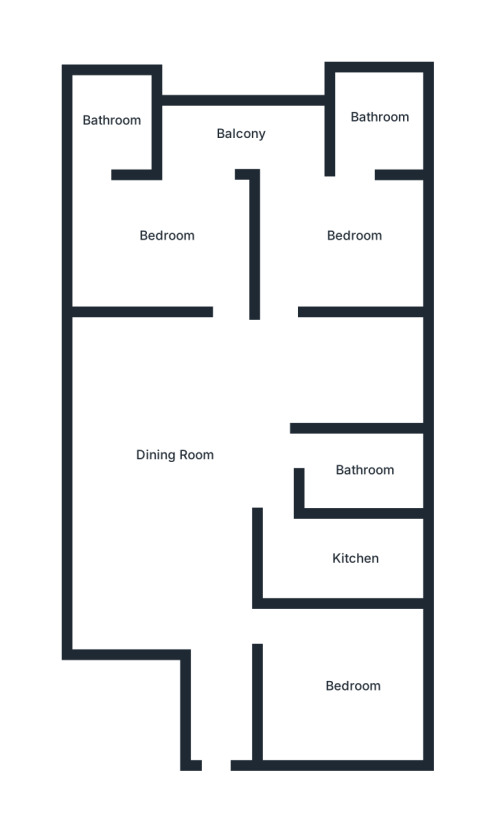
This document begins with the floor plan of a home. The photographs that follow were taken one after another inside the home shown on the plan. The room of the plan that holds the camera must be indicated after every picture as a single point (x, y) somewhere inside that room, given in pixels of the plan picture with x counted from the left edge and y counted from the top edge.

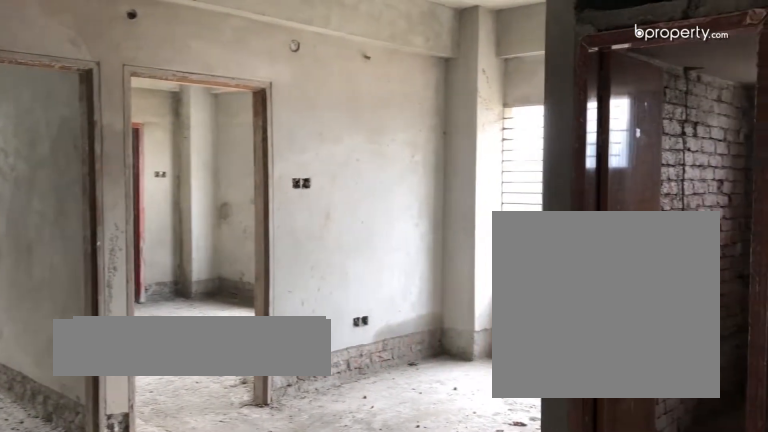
(177, 456)
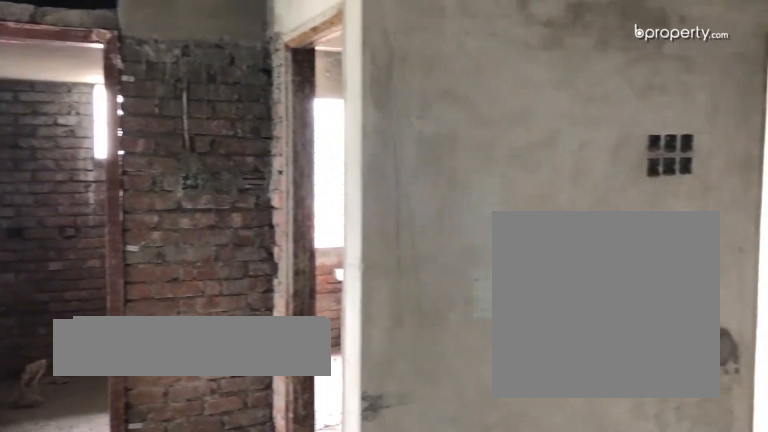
(177, 456)
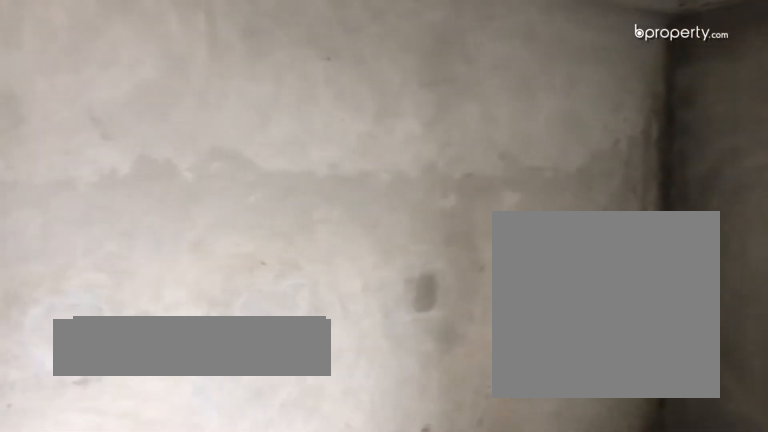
(168, 237)
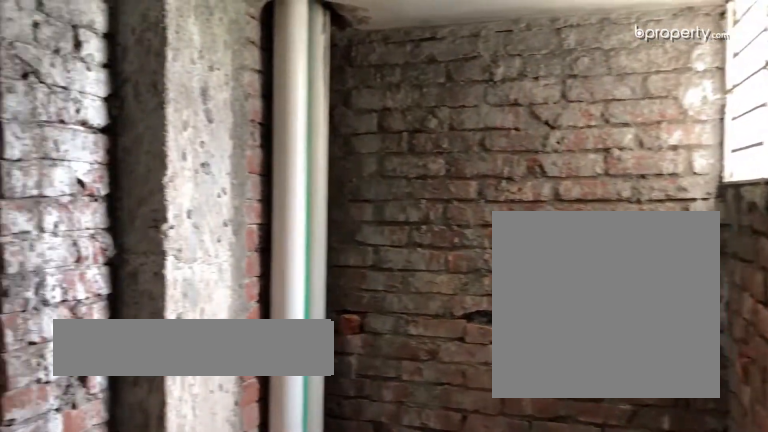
(117, 121)
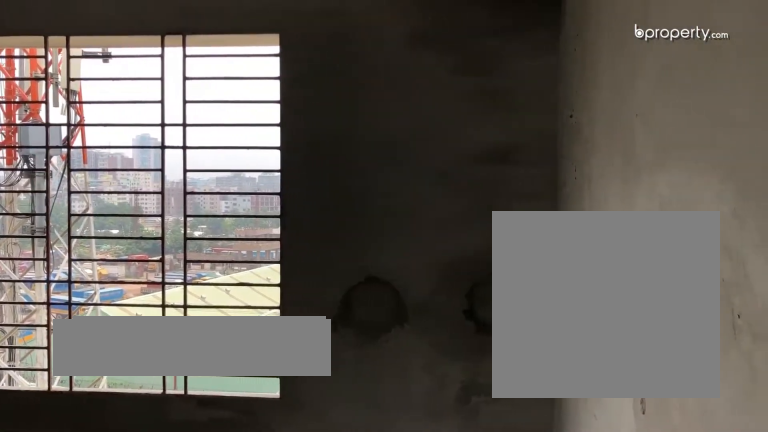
(353, 235)
